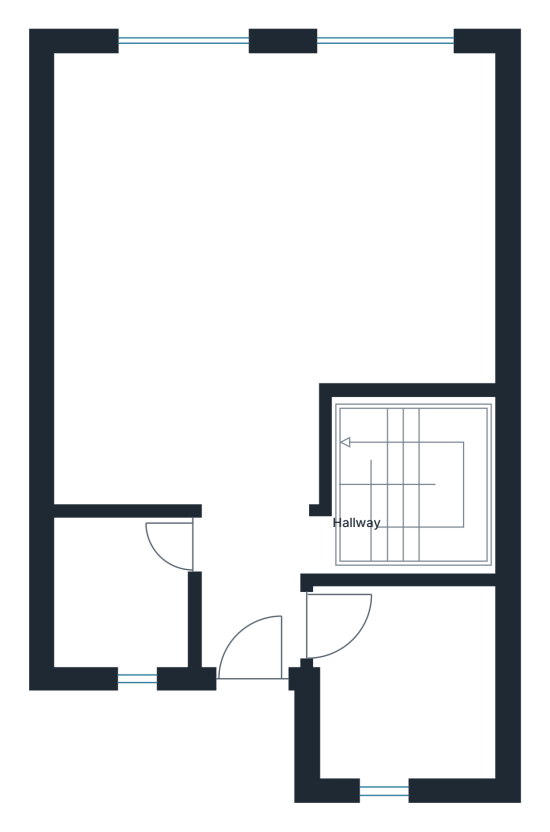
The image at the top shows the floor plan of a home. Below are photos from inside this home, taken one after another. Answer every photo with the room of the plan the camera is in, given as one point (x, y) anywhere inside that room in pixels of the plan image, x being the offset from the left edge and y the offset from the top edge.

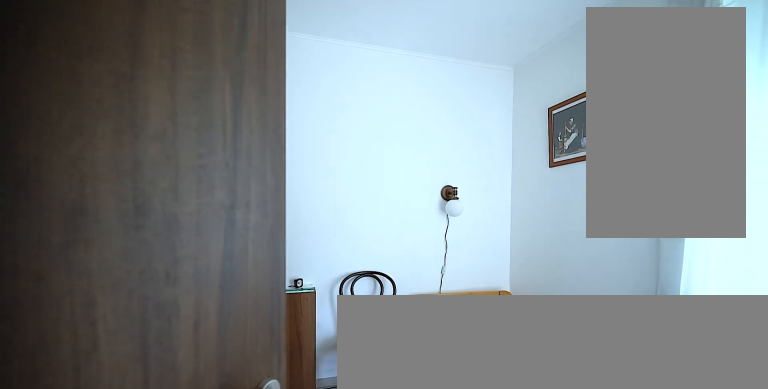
(410, 698)
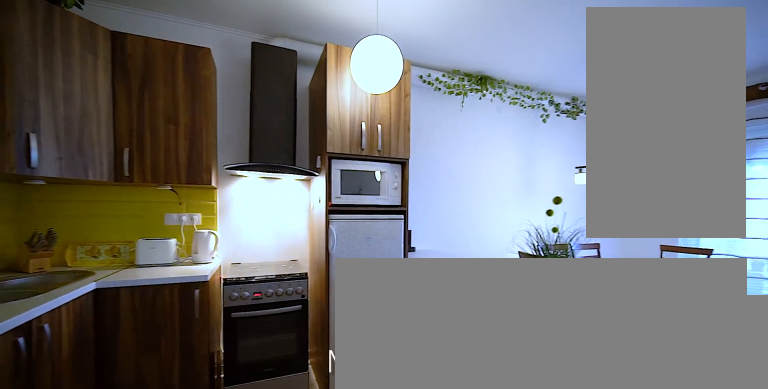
(278, 242)
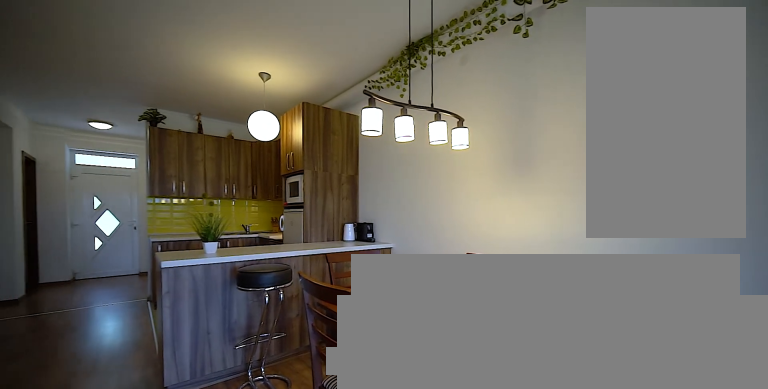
(277, 242)
